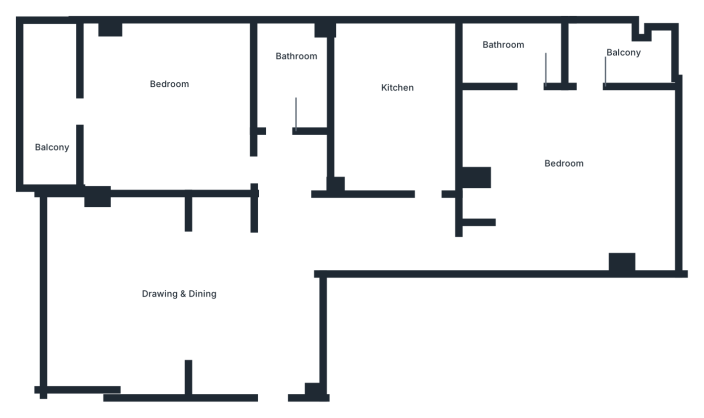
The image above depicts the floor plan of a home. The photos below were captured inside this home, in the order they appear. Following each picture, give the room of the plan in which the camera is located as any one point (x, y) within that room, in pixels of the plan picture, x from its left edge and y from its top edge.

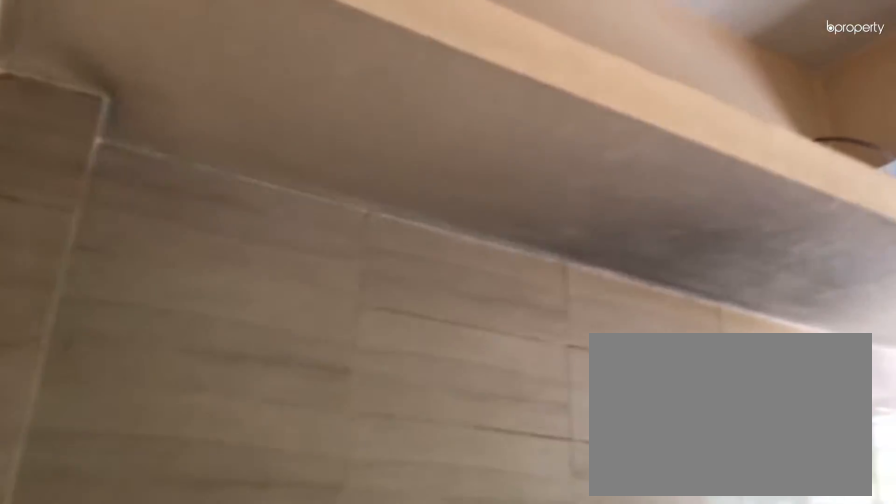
(400, 103)
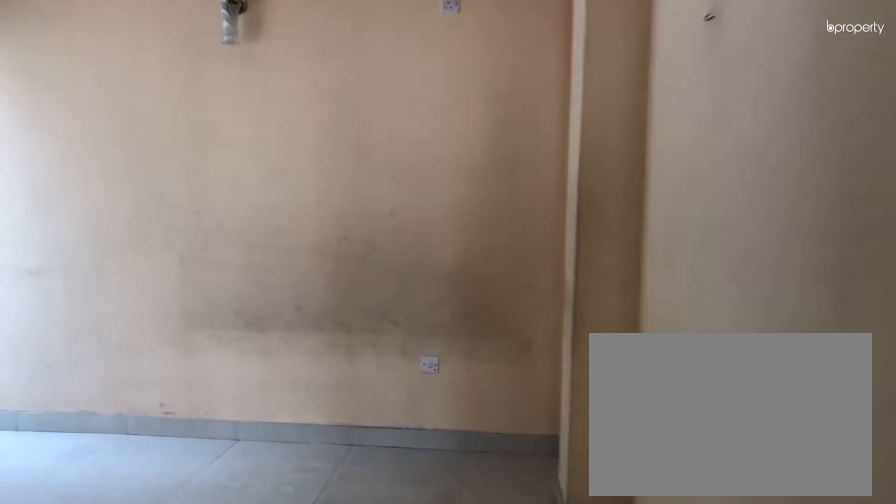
(561, 156)
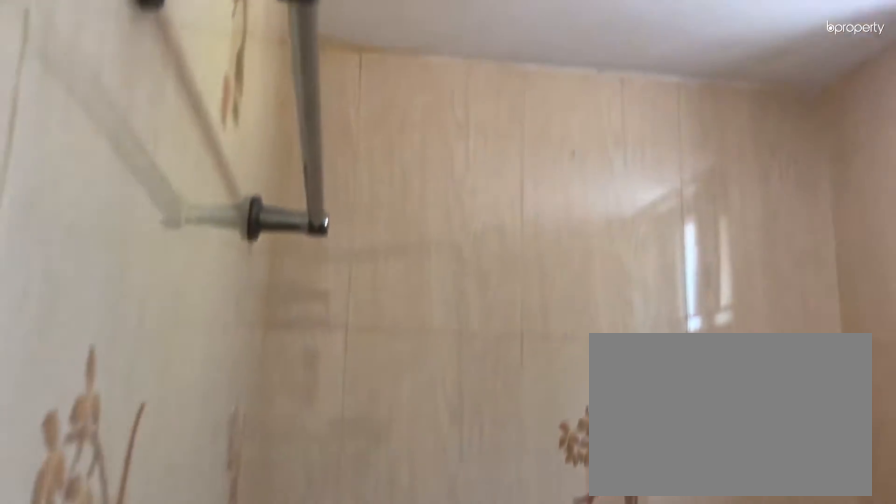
(512, 47)
